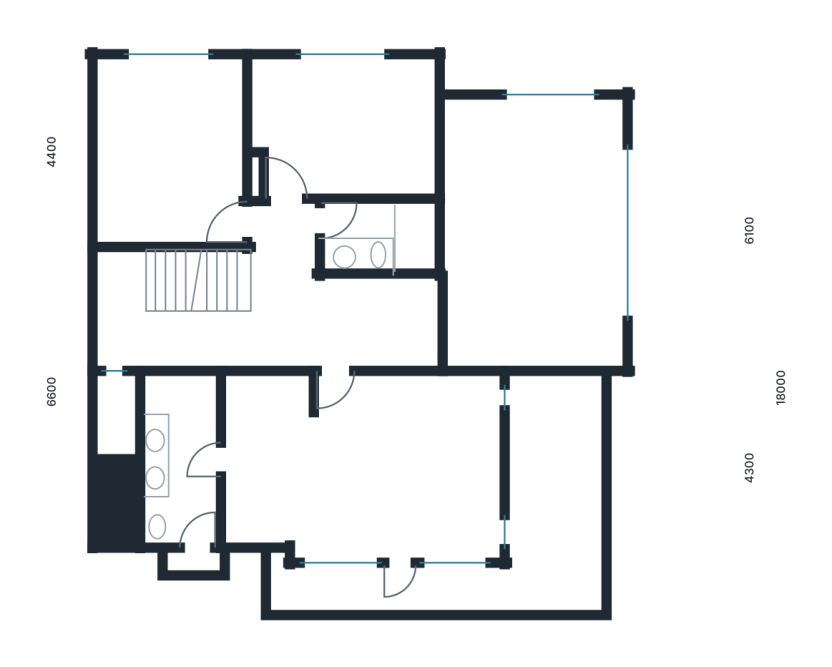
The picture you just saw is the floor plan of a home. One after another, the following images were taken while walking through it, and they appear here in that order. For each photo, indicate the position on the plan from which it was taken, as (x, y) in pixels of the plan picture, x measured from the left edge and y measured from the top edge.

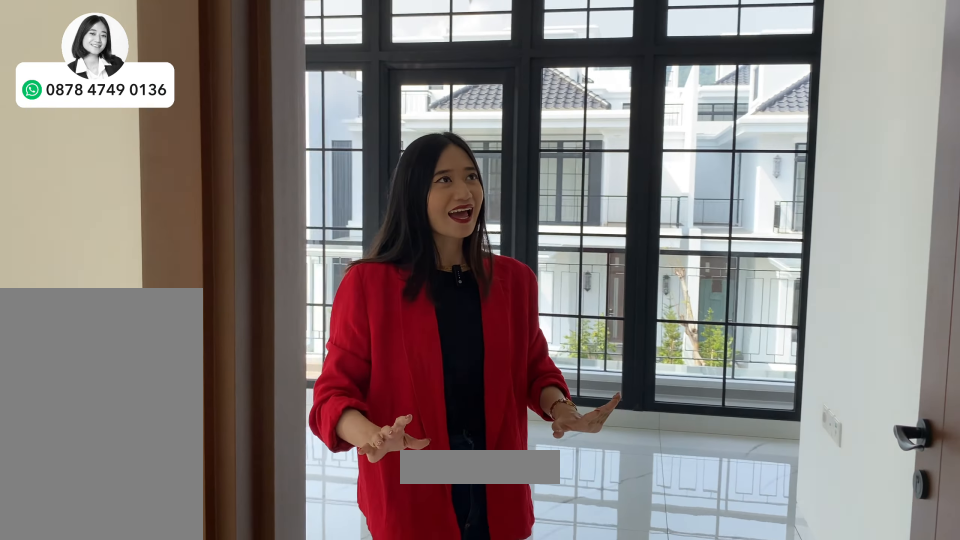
(421, 438)
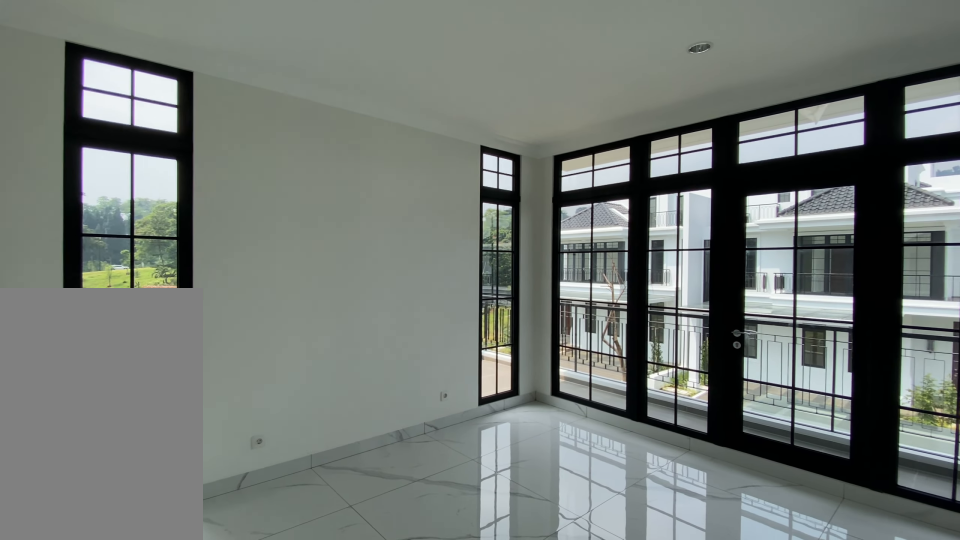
(421, 438)
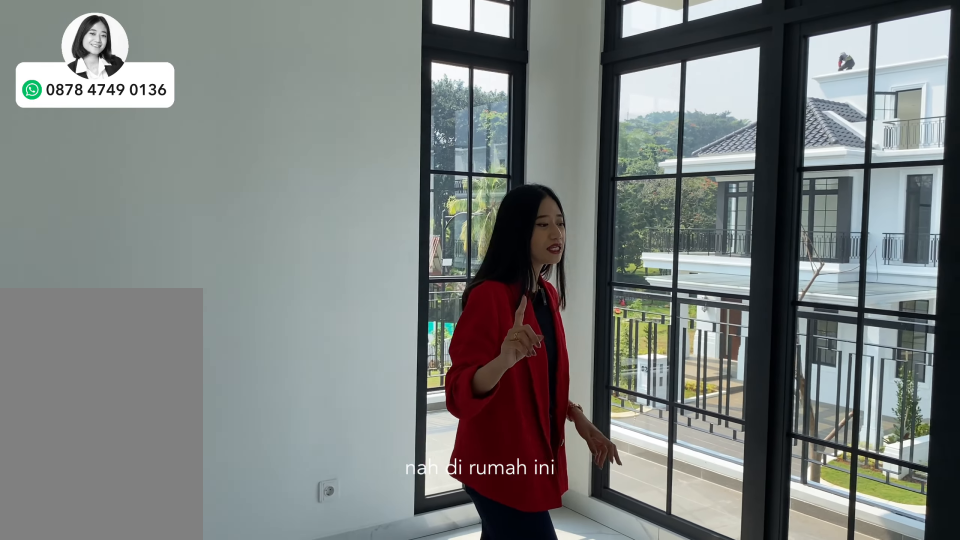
(421, 438)
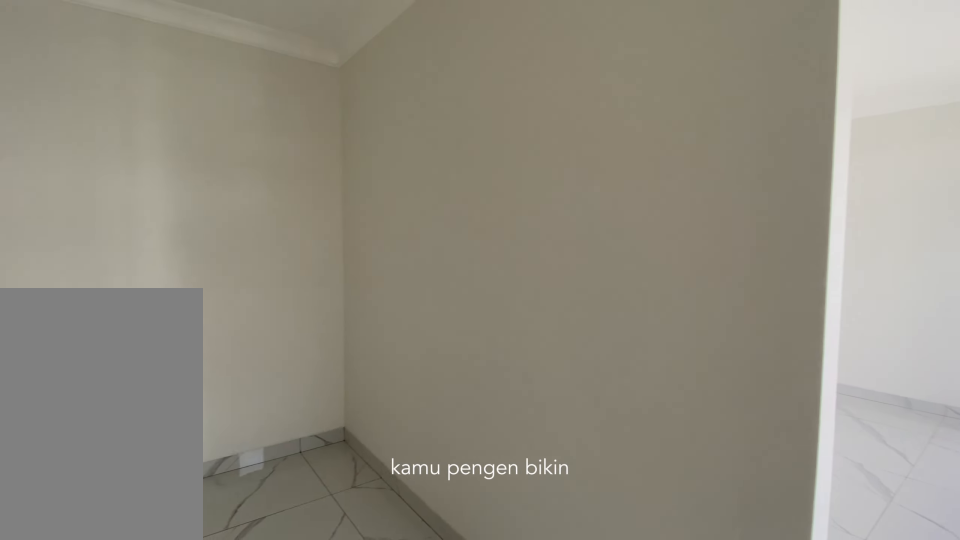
(263, 414)
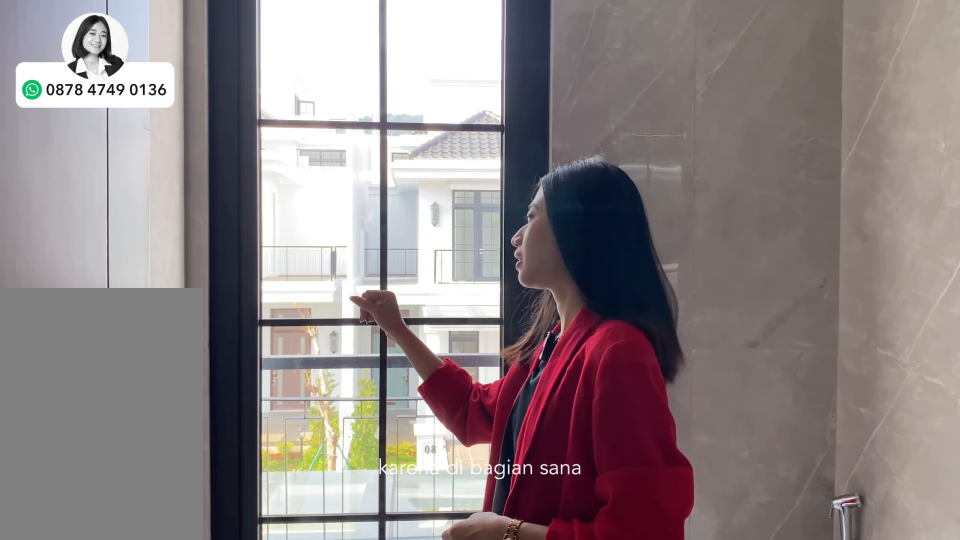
(192, 449)
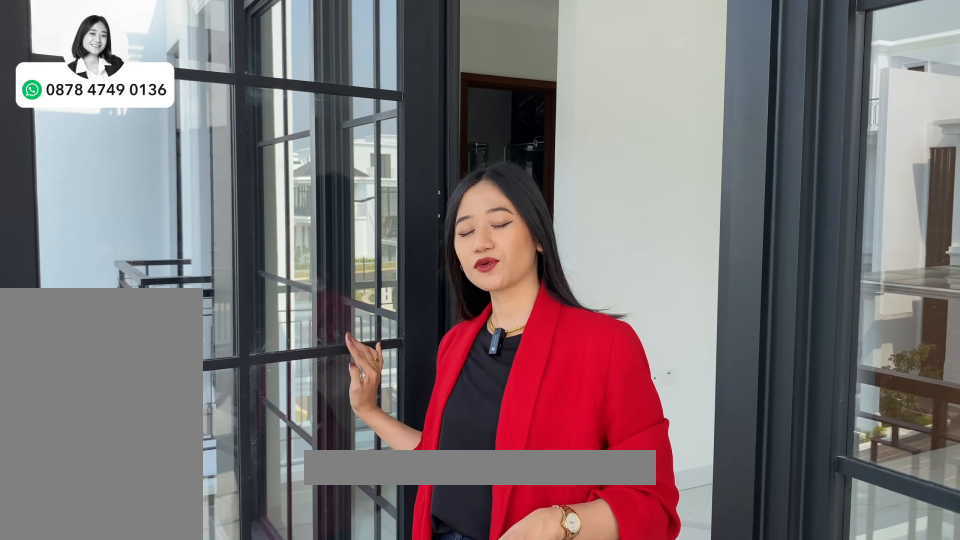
(436, 593)
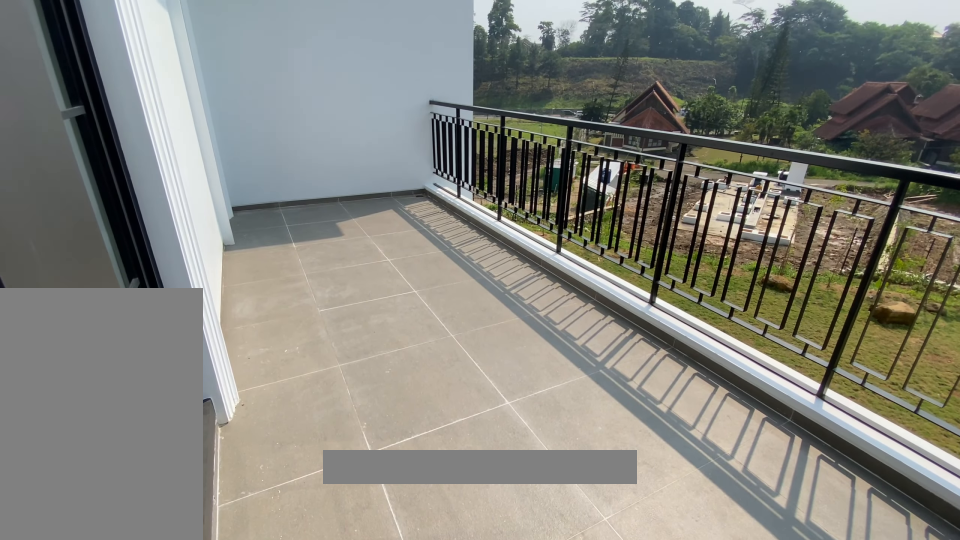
(566, 479)
